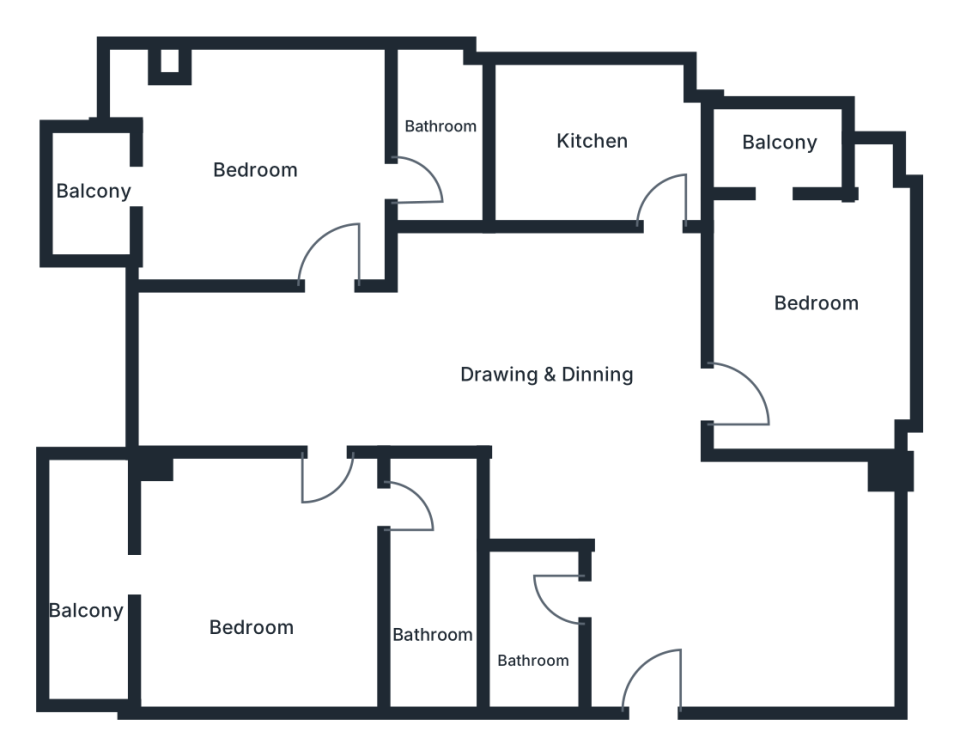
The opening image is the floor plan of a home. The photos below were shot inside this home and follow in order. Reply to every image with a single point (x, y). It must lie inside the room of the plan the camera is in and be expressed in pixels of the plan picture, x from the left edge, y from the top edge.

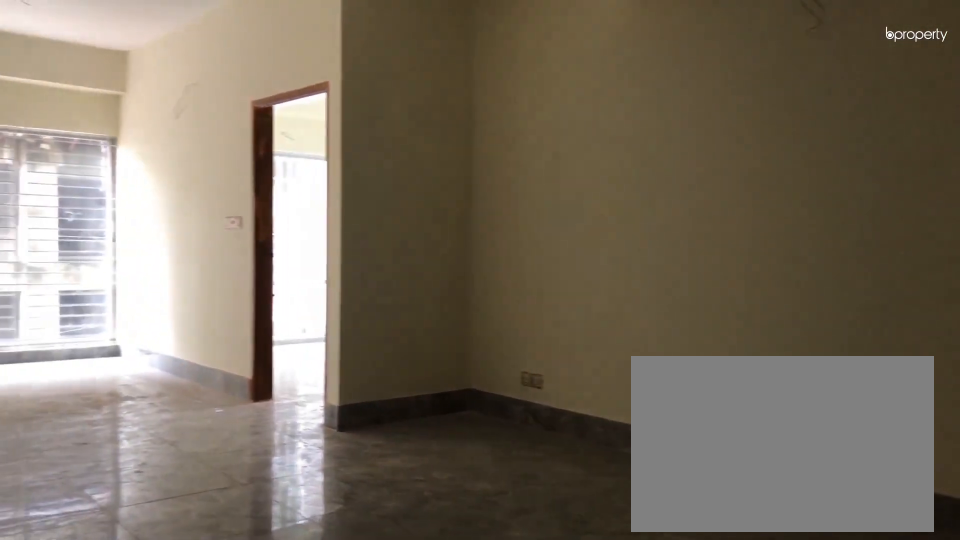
(558, 369)
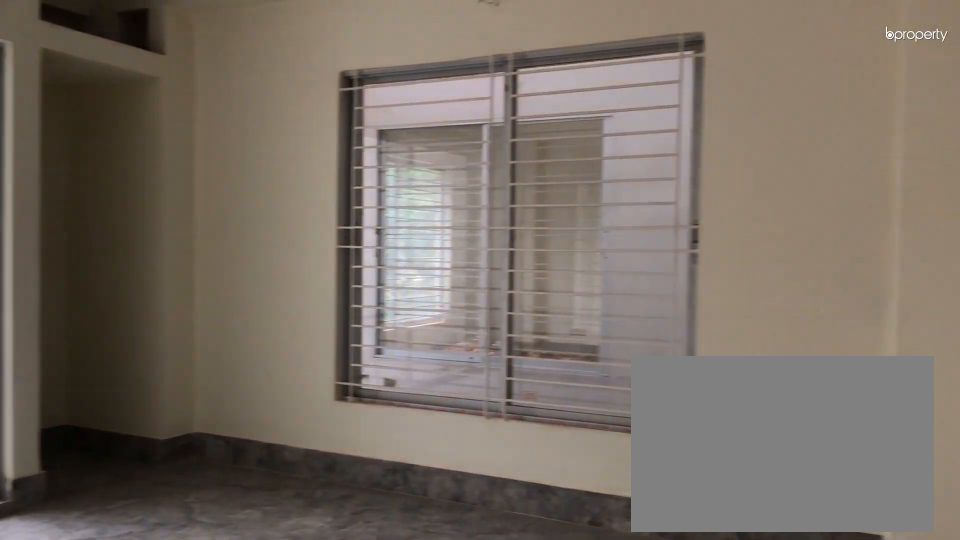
(804, 298)
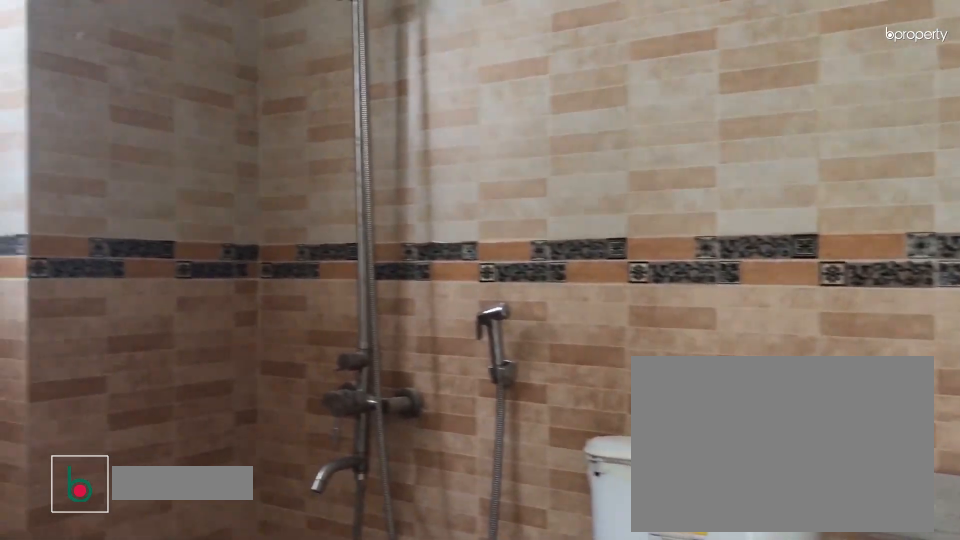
(437, 142)
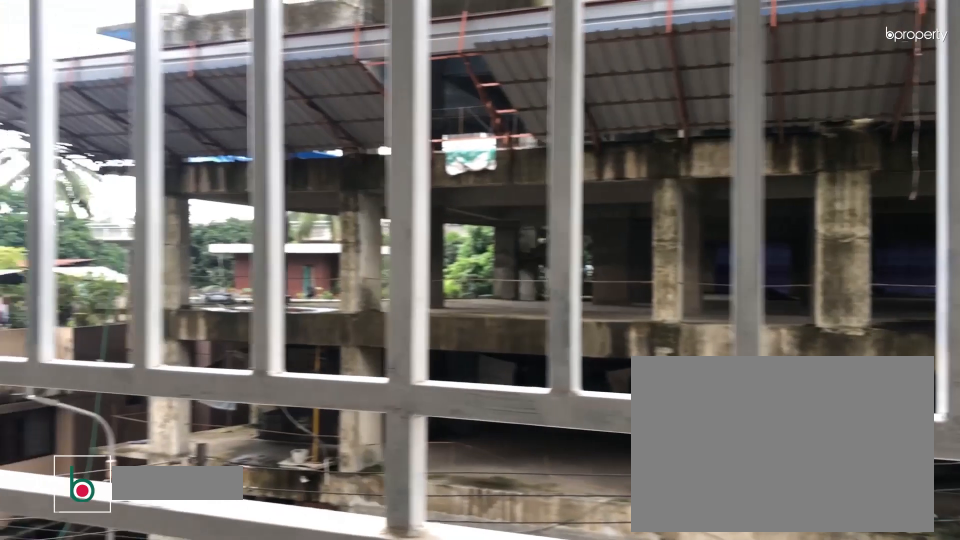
(95, 190)
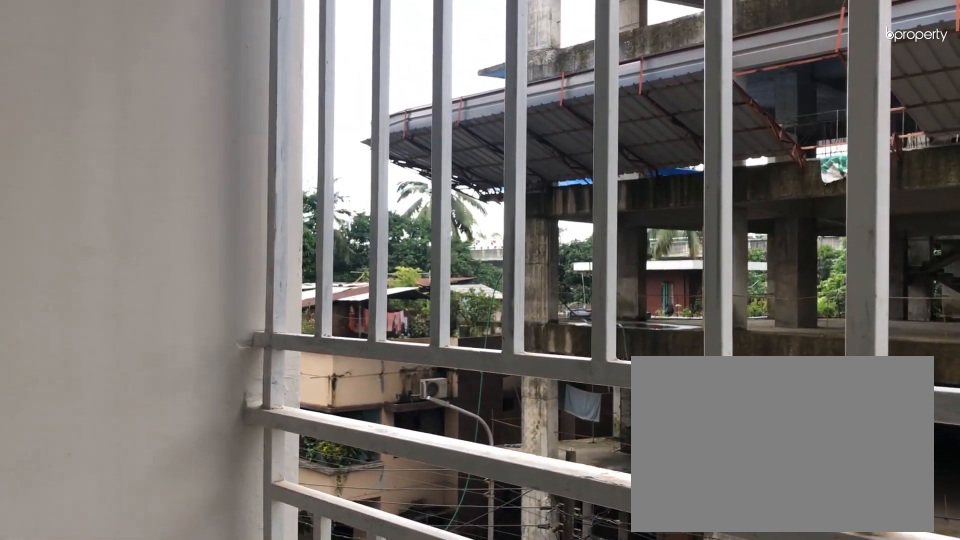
(95, 190)
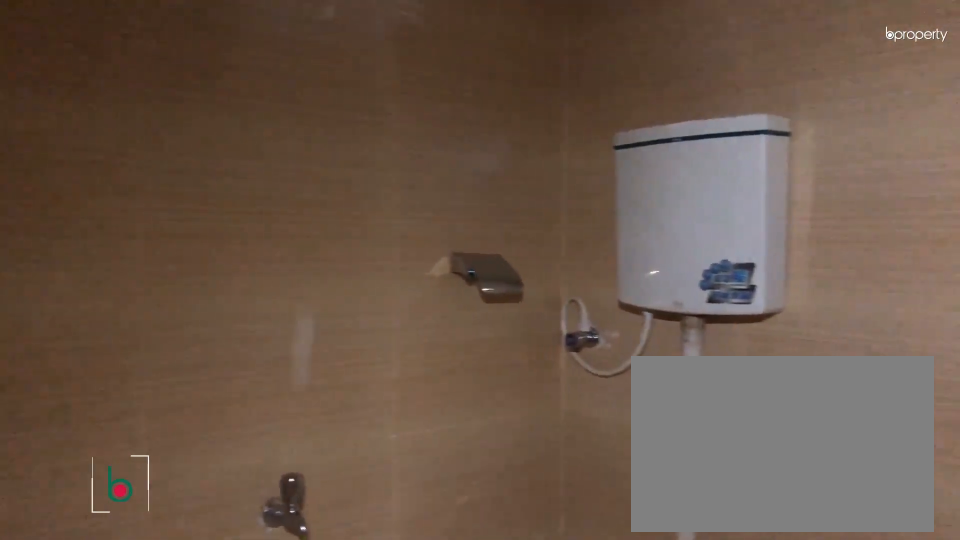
(538, 630)
